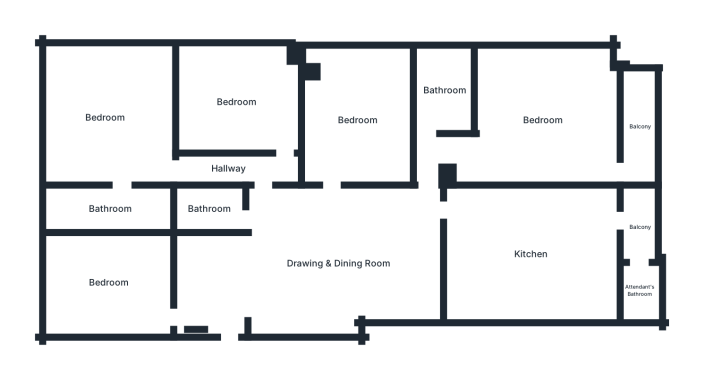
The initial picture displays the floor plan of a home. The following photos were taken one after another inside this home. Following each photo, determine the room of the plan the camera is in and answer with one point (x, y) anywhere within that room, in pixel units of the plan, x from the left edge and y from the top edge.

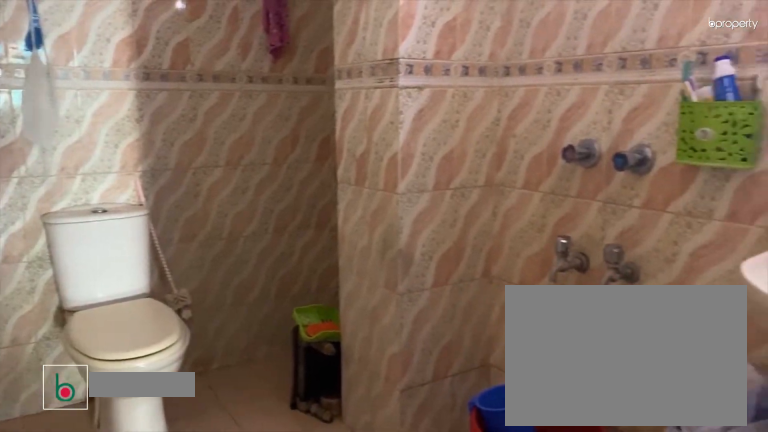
(211, 207)
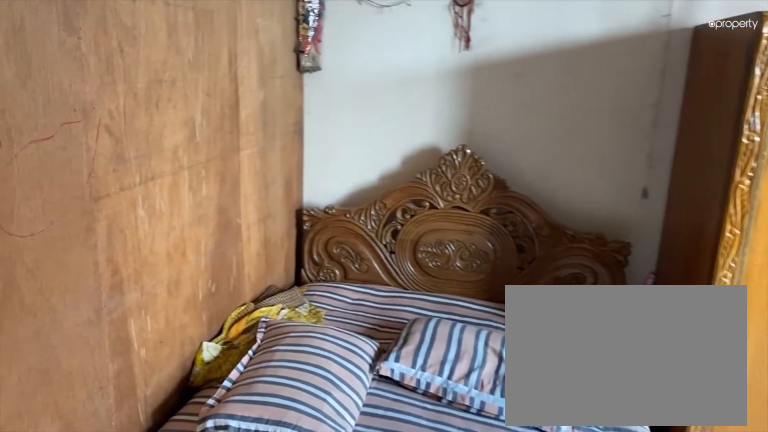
(236, 104)
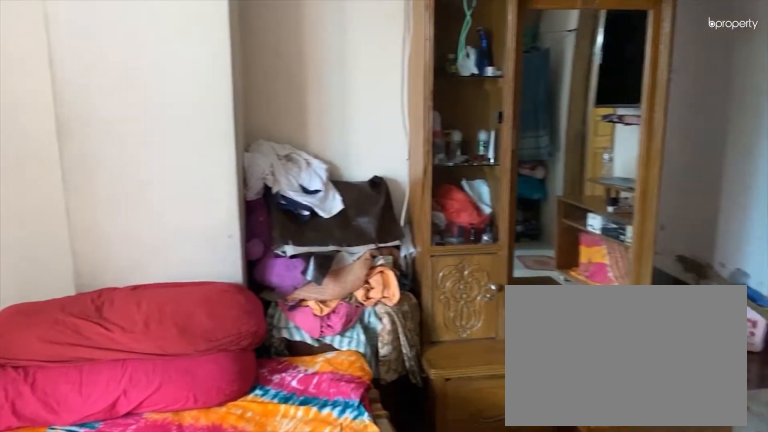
(103, 121)
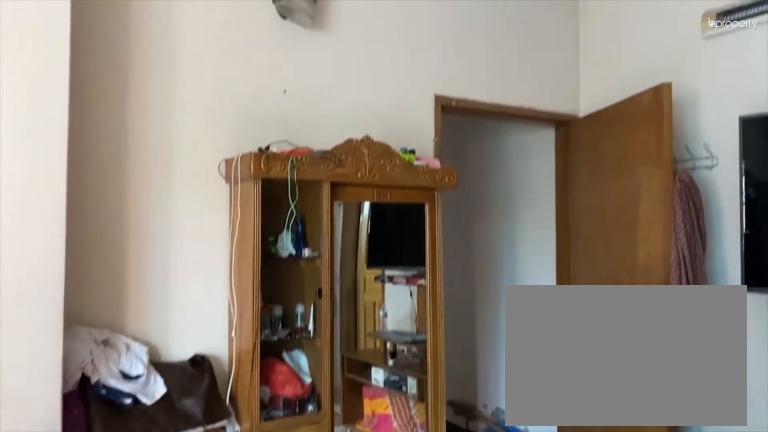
(103, 121)
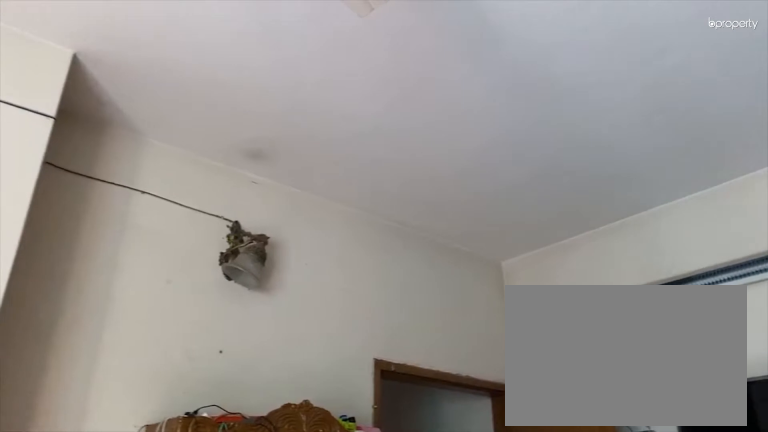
(103, 121)
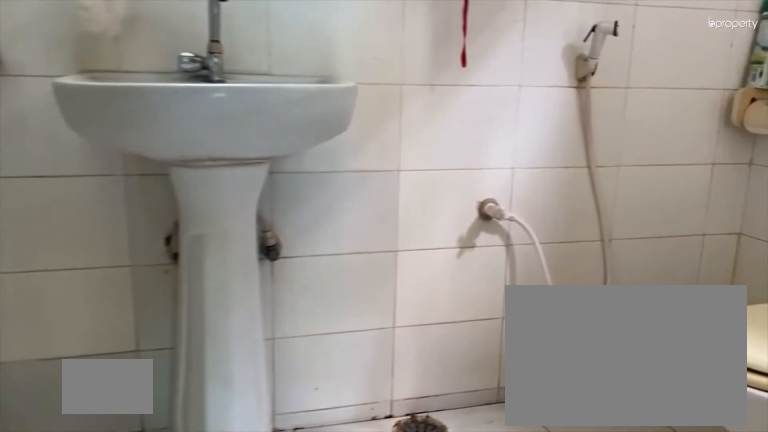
(108, 207)
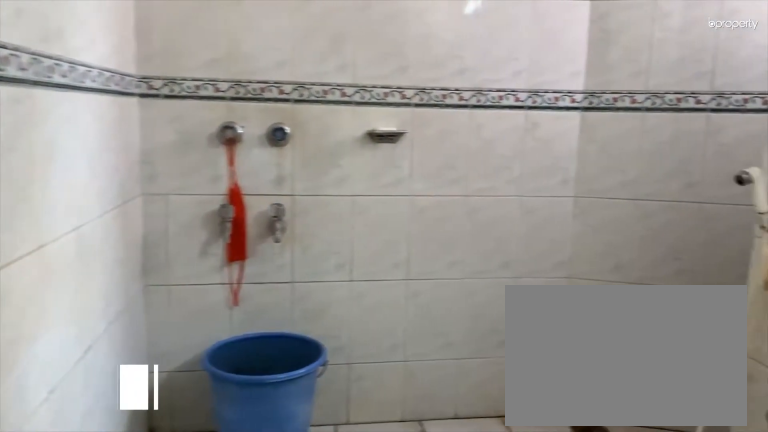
(449, 91)
